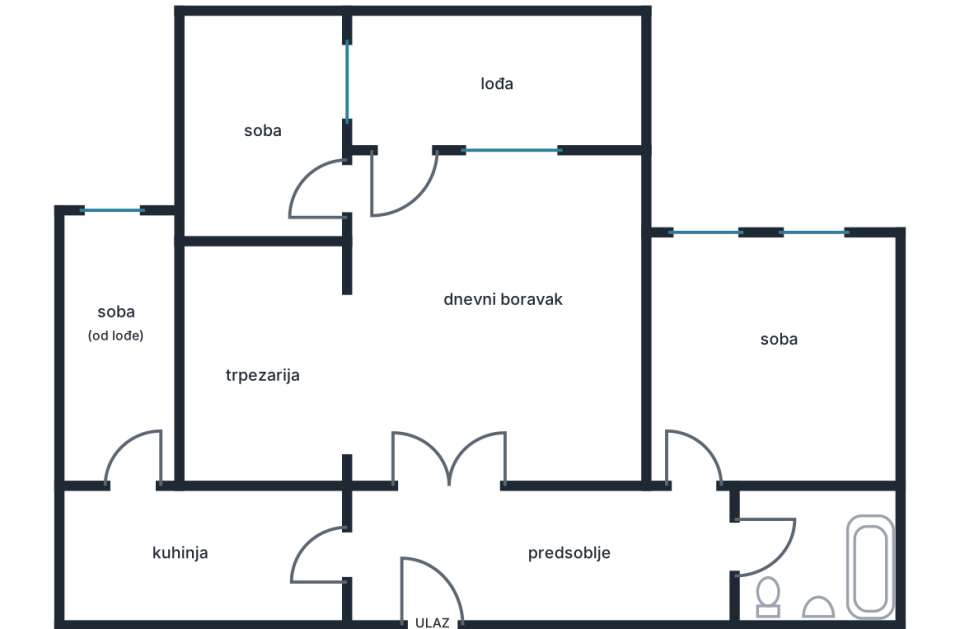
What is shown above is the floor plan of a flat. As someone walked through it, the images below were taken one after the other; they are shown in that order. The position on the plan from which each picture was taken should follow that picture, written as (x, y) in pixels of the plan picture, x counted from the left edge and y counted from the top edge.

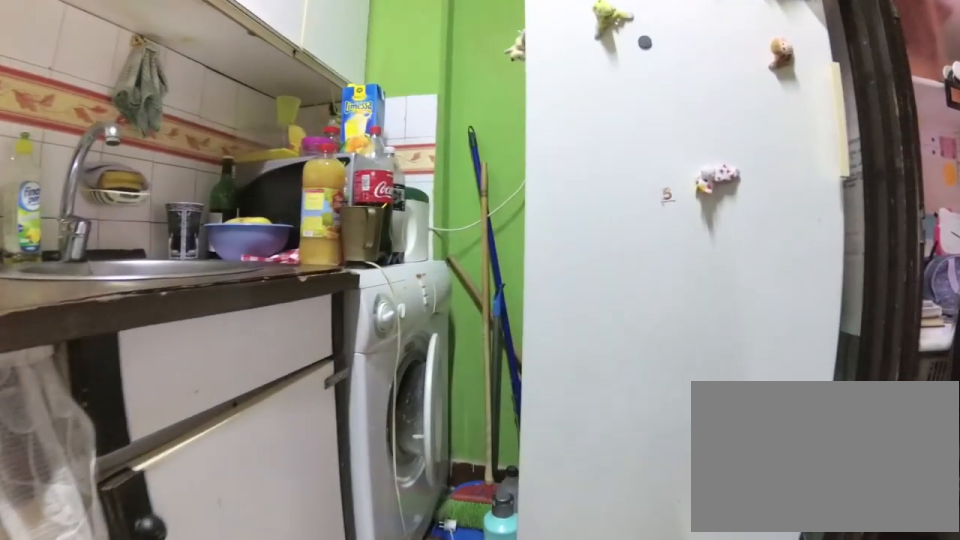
(192, 552)
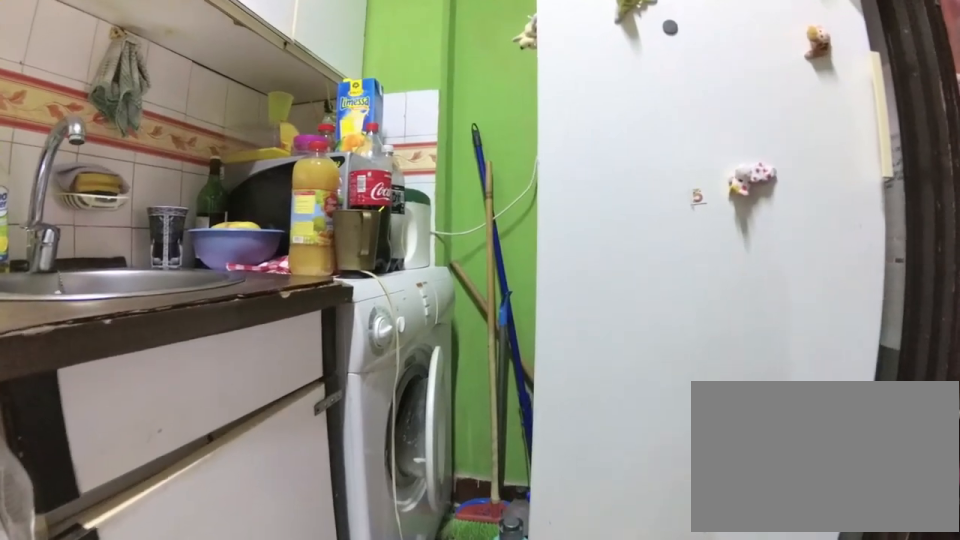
(187, 552)
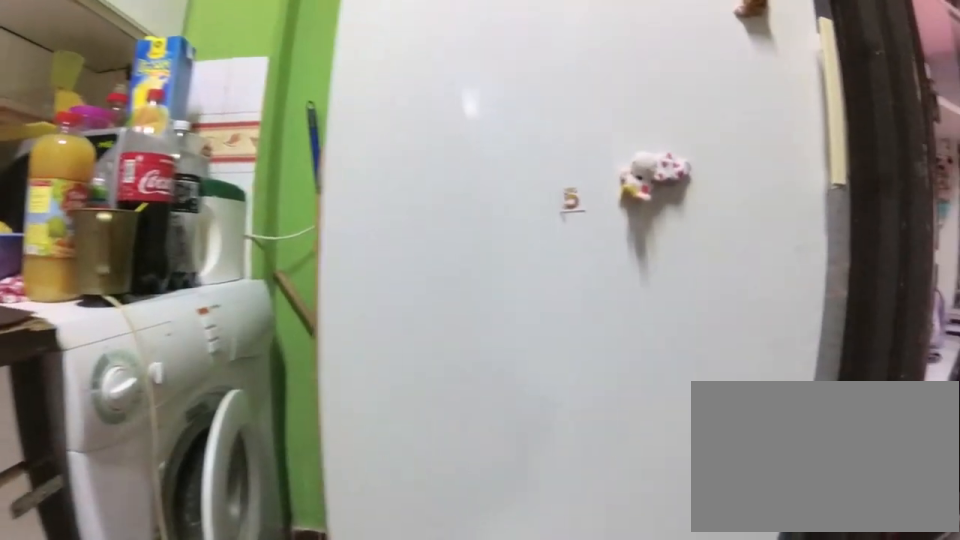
(171, 552)
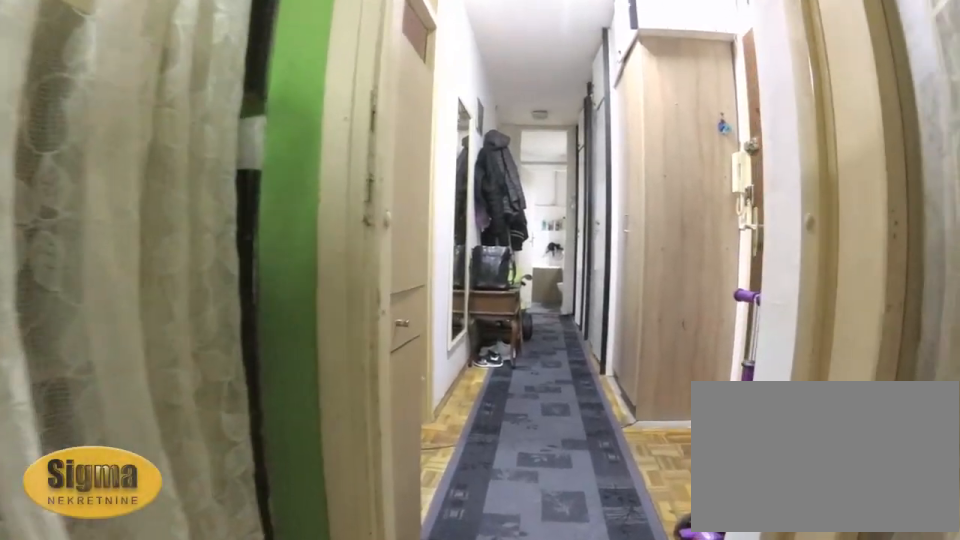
(231, 544)
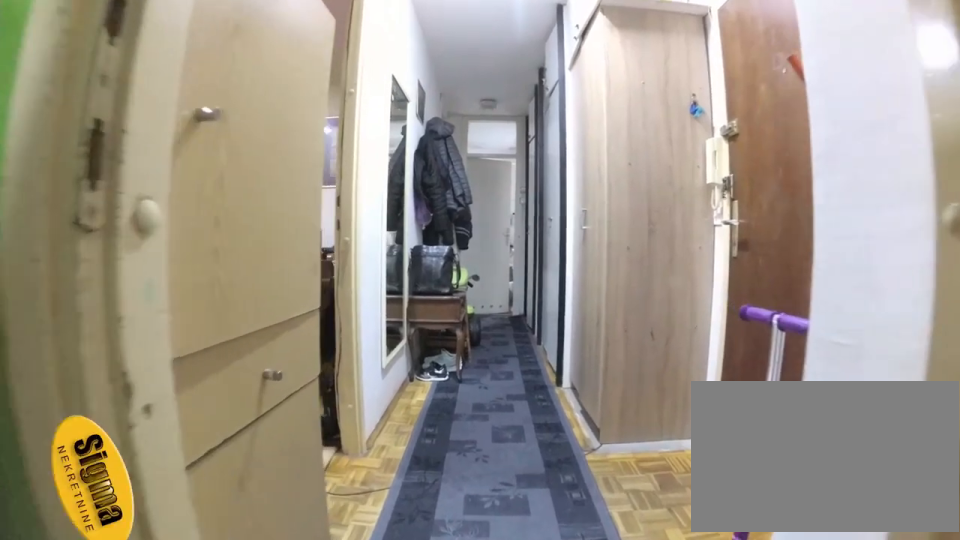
(292, 543)
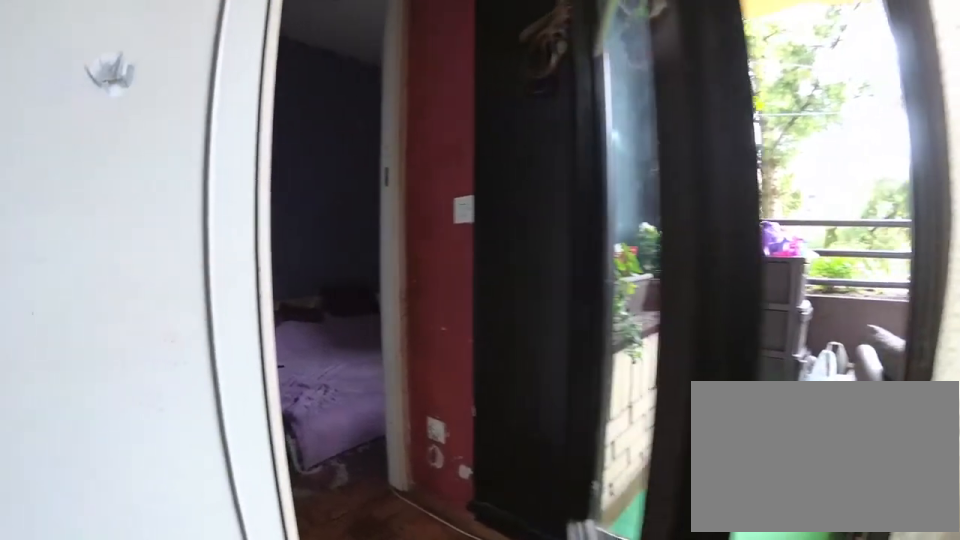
(426, 245)
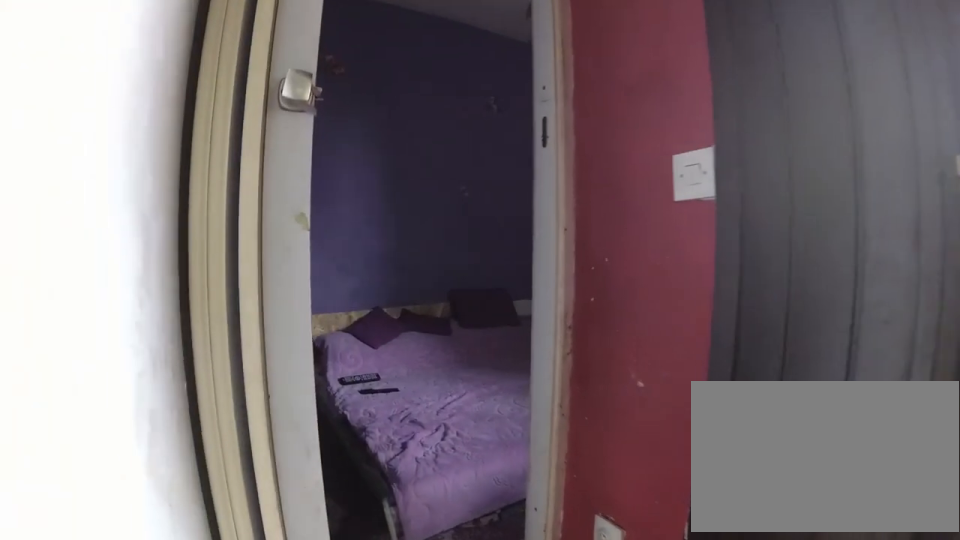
(412, 230)
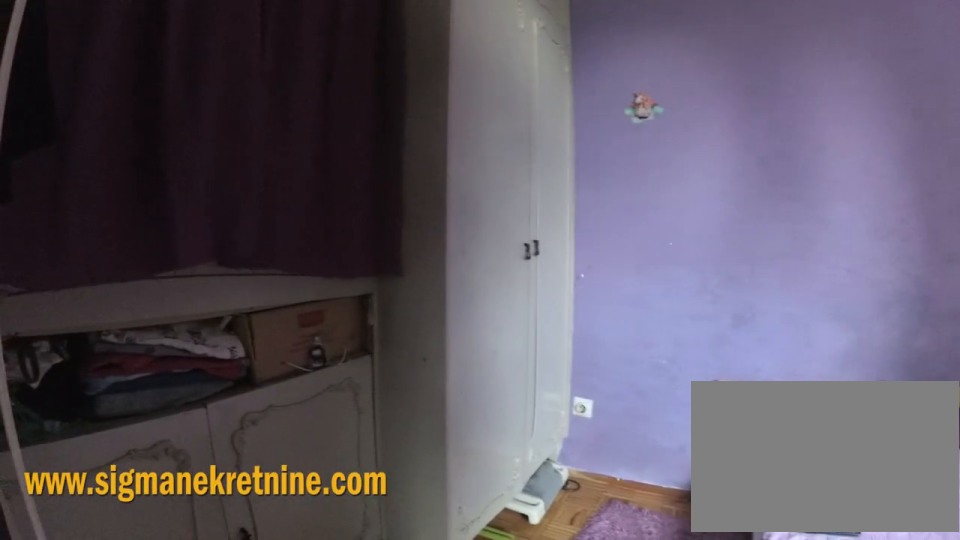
(357, 217)
